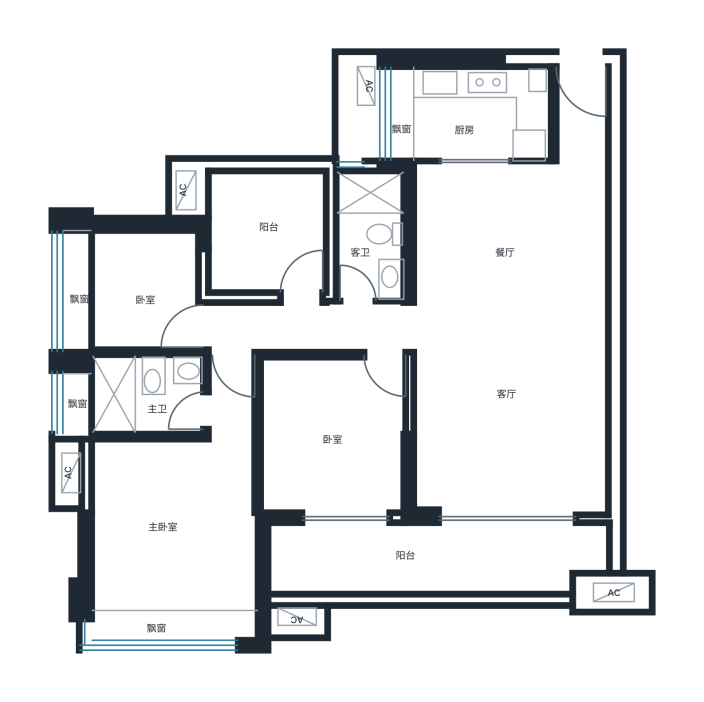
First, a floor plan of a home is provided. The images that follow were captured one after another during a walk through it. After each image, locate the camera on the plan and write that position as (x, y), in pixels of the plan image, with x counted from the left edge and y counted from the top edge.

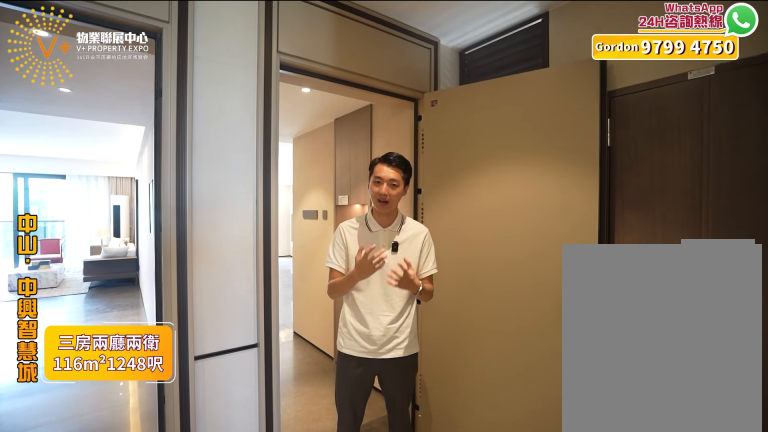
(577, 96)
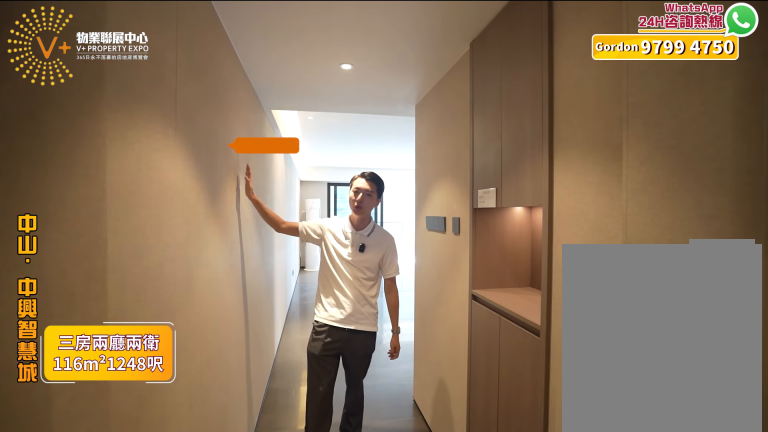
(566, 106)
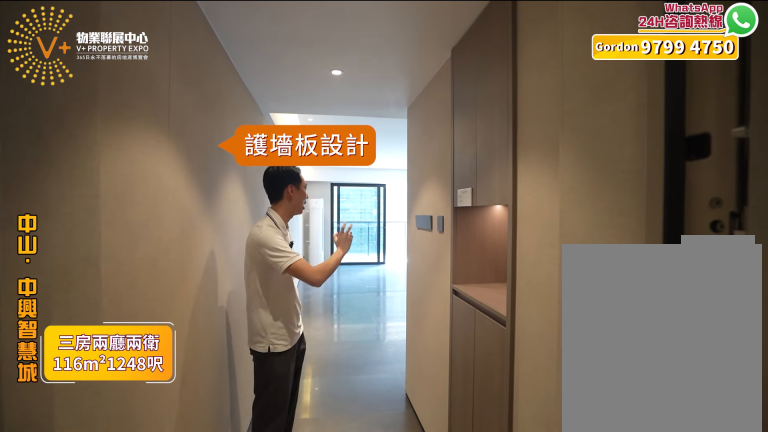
(577, 95)
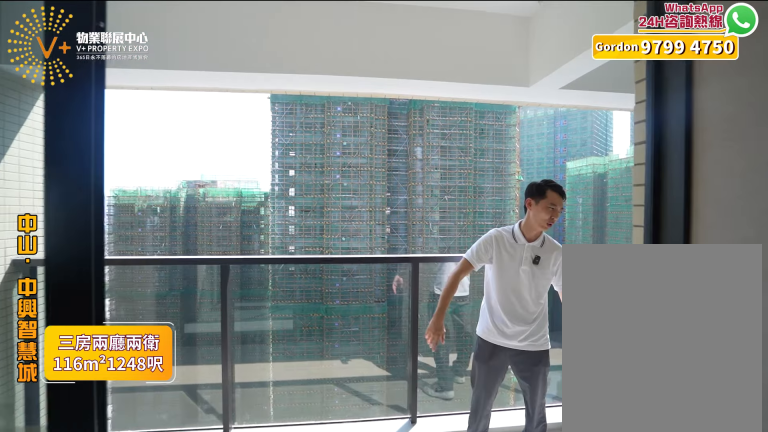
(499, 530)
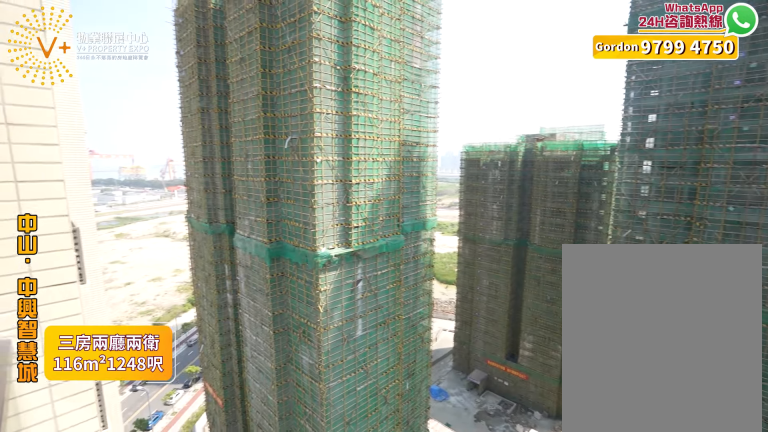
(496, 535)
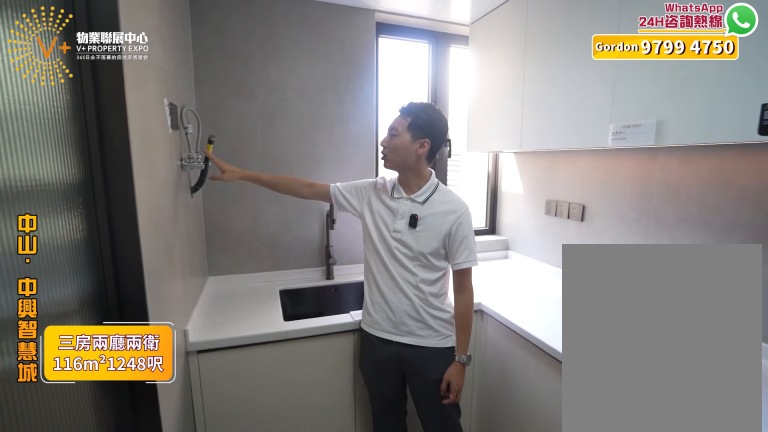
(474, 115)
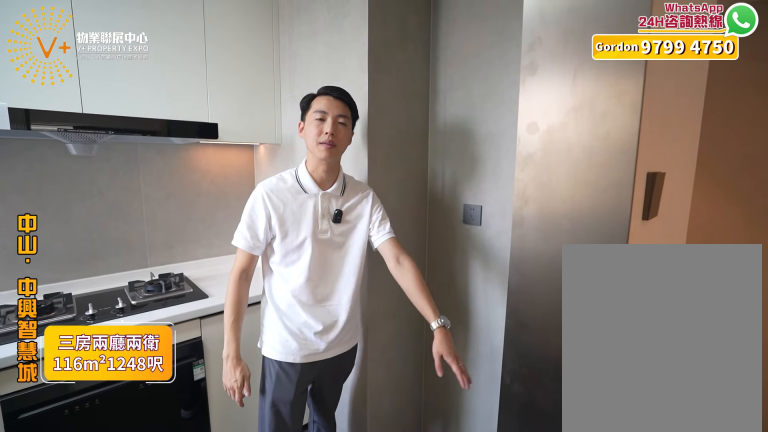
(482, 123)
